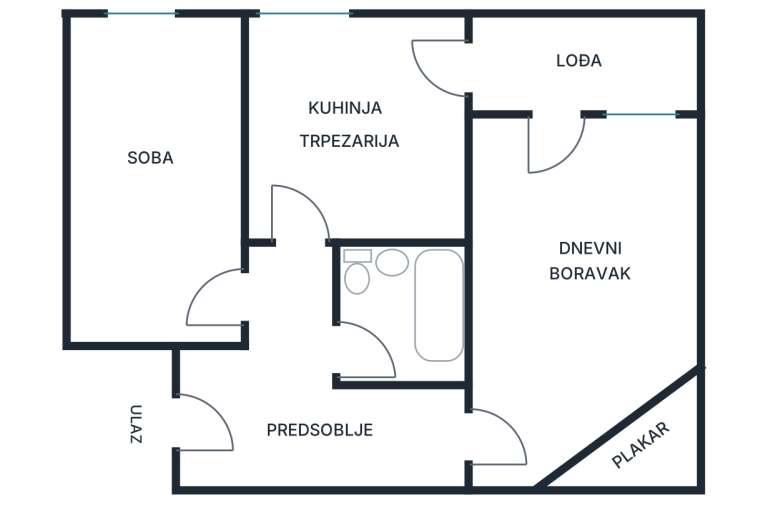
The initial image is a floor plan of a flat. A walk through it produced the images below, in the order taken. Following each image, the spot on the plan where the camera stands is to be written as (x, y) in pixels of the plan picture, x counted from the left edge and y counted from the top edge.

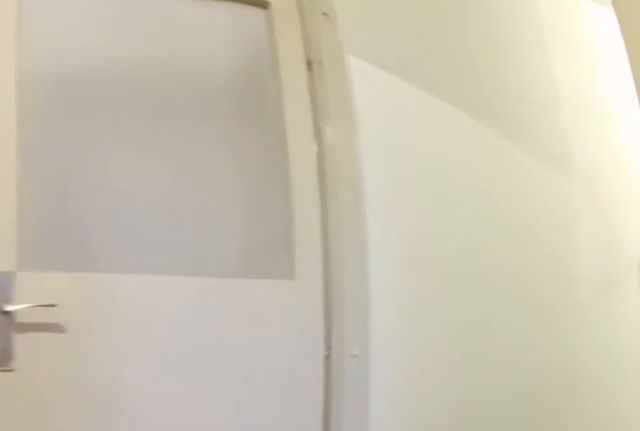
(516, 396)
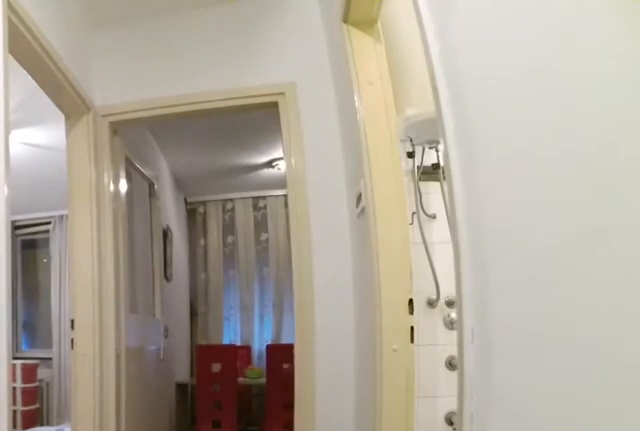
(288, 429)
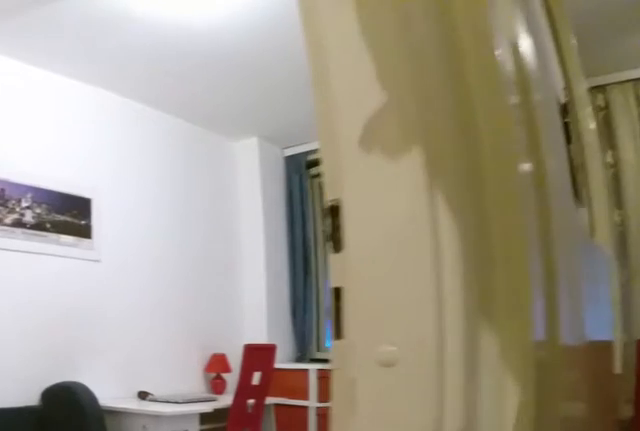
(268, 309)
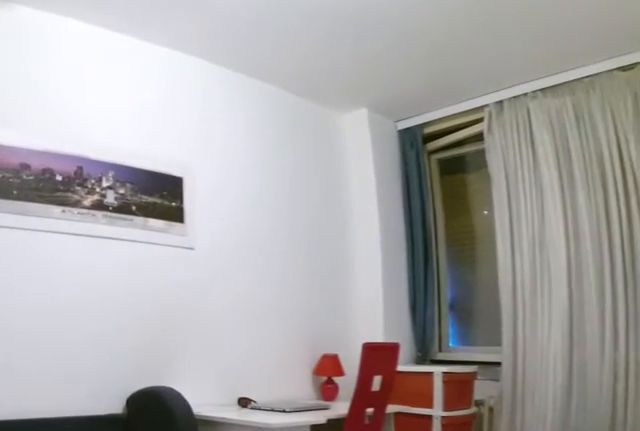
(248, 305)
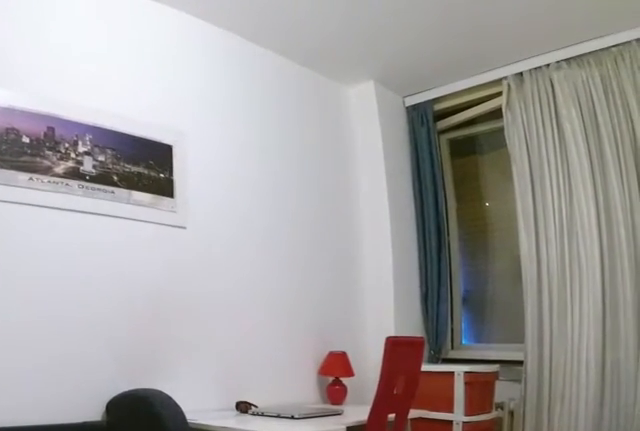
(220, 297)
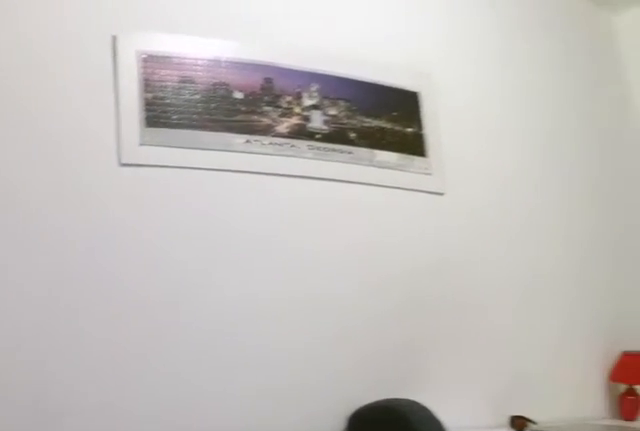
(208, 284)
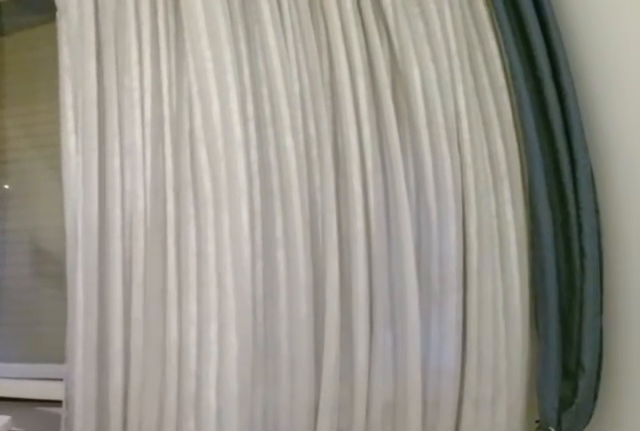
(163, 163)
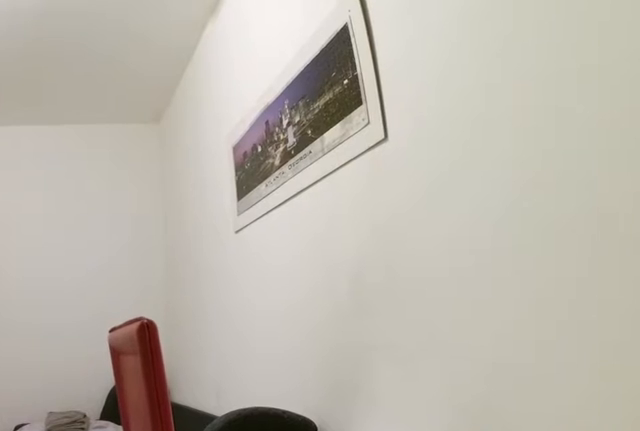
(138, 50)
